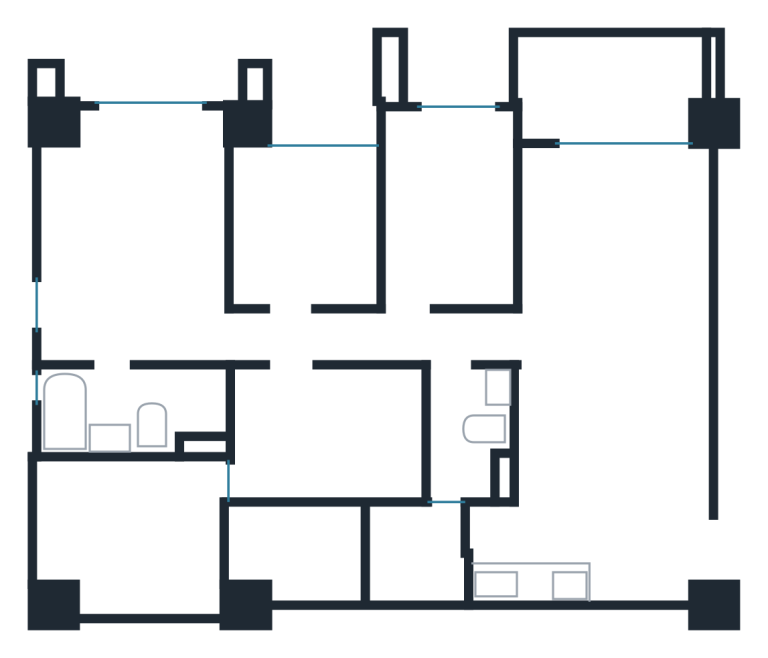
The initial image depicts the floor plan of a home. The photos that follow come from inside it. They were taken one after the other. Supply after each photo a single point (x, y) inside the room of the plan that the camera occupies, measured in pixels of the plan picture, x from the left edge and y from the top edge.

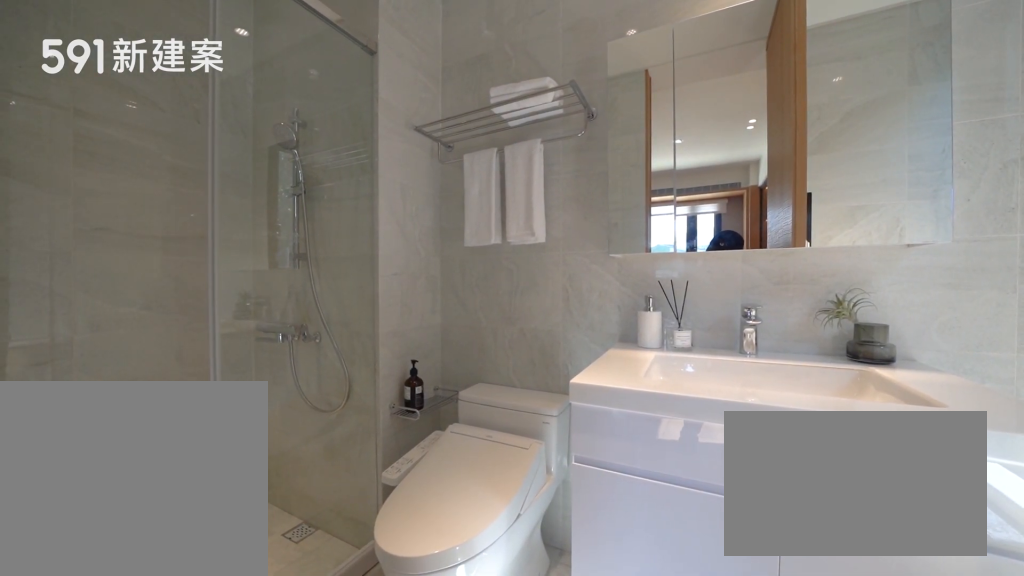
(130, 410)
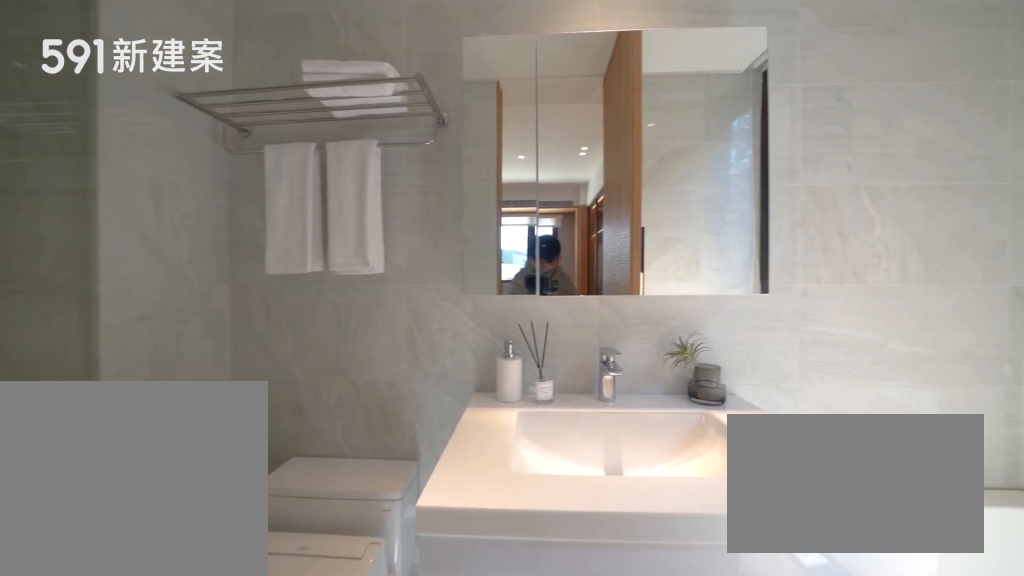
(130, 410)
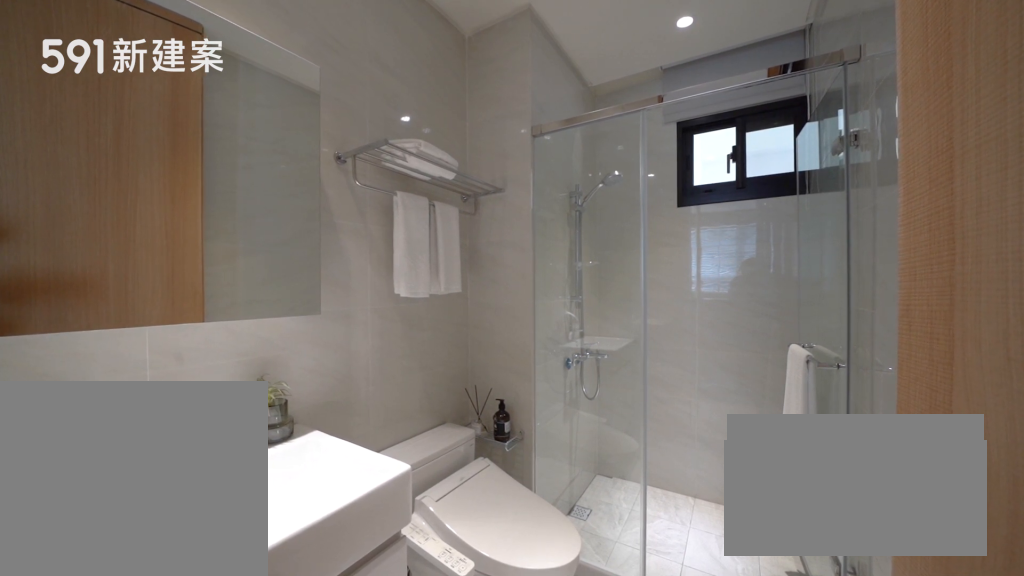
(468, 436)
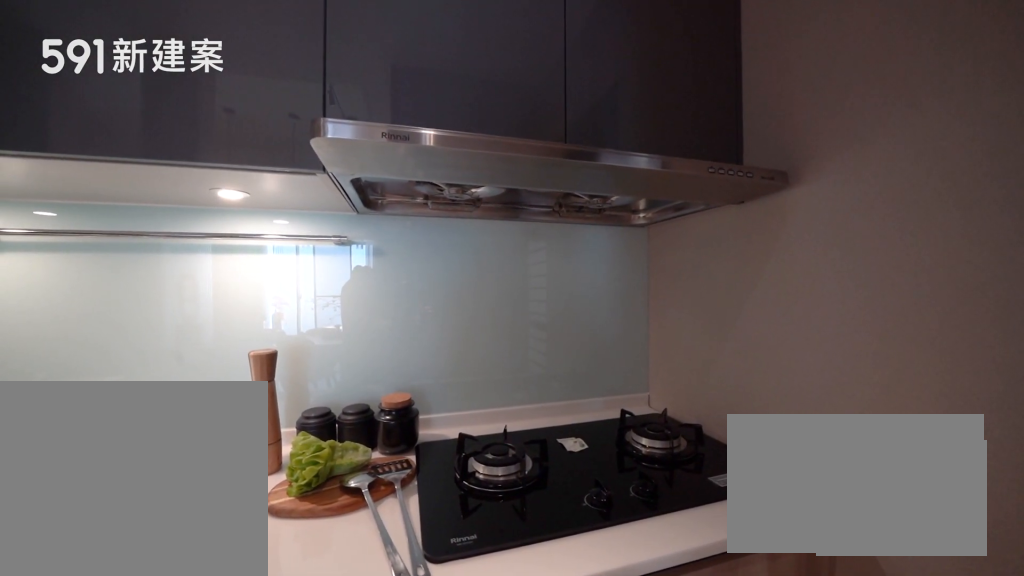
(551, 555)
